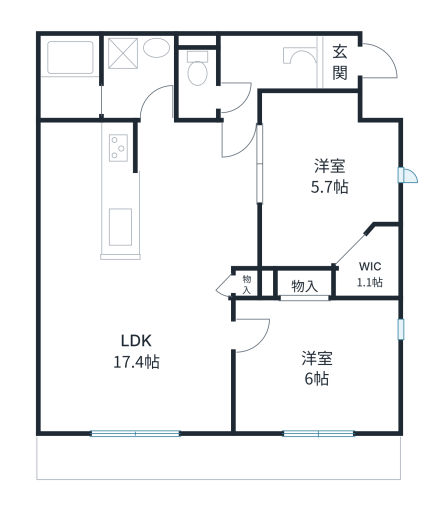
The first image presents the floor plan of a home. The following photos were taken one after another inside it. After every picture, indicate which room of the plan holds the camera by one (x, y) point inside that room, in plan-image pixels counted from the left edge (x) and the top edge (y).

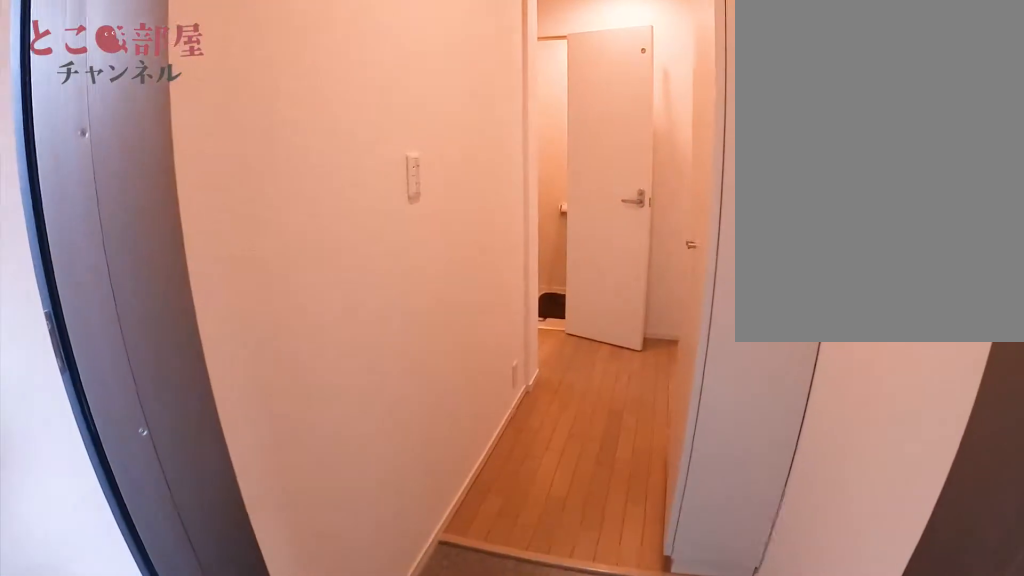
(262, 62)
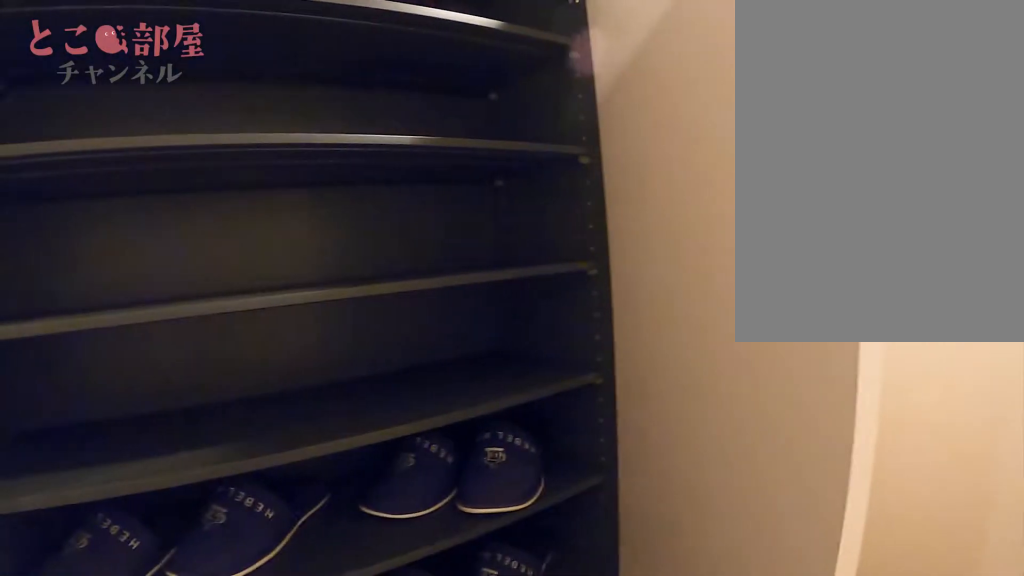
(261, 62)
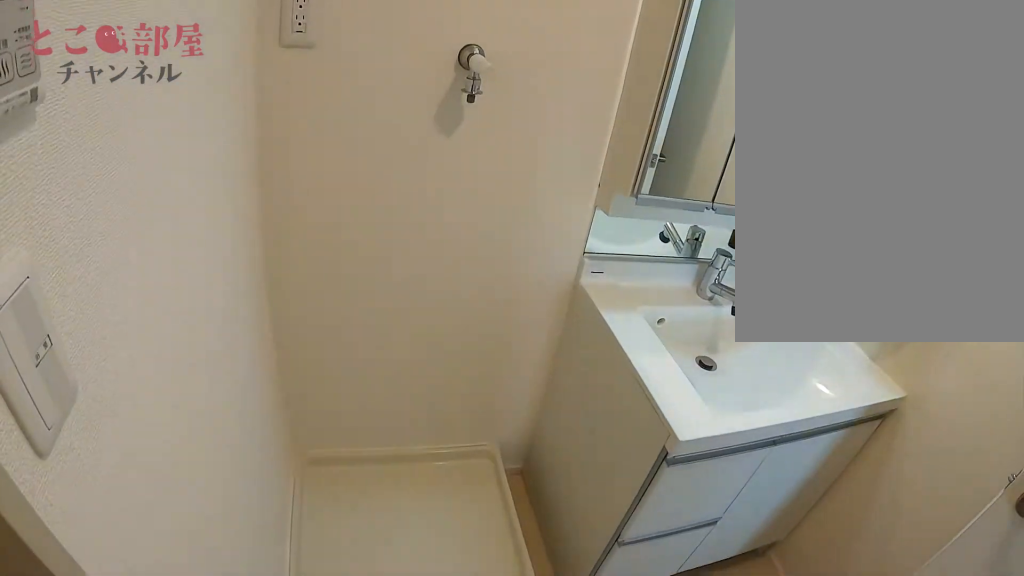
(125, 95)
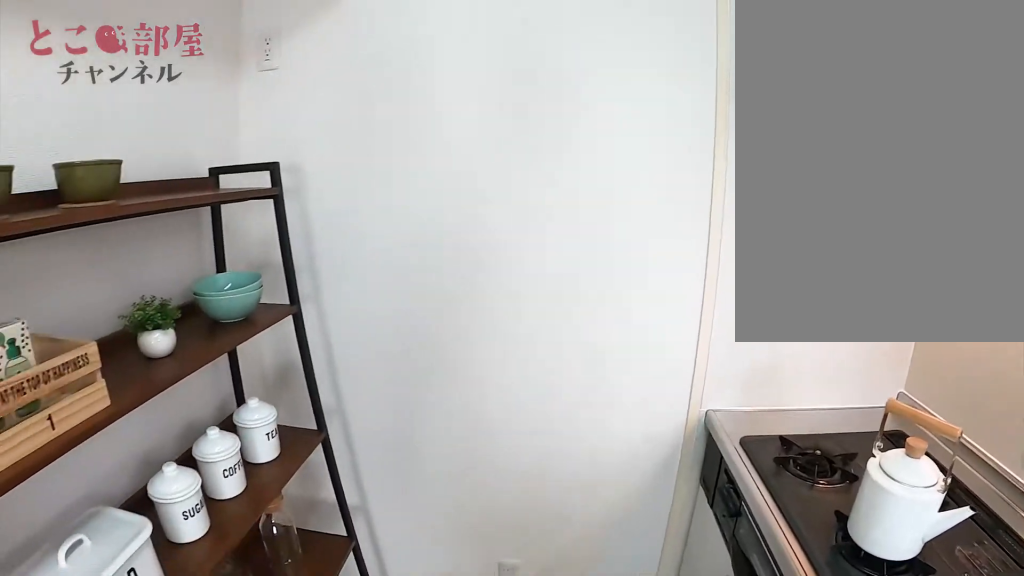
(132, 394)
